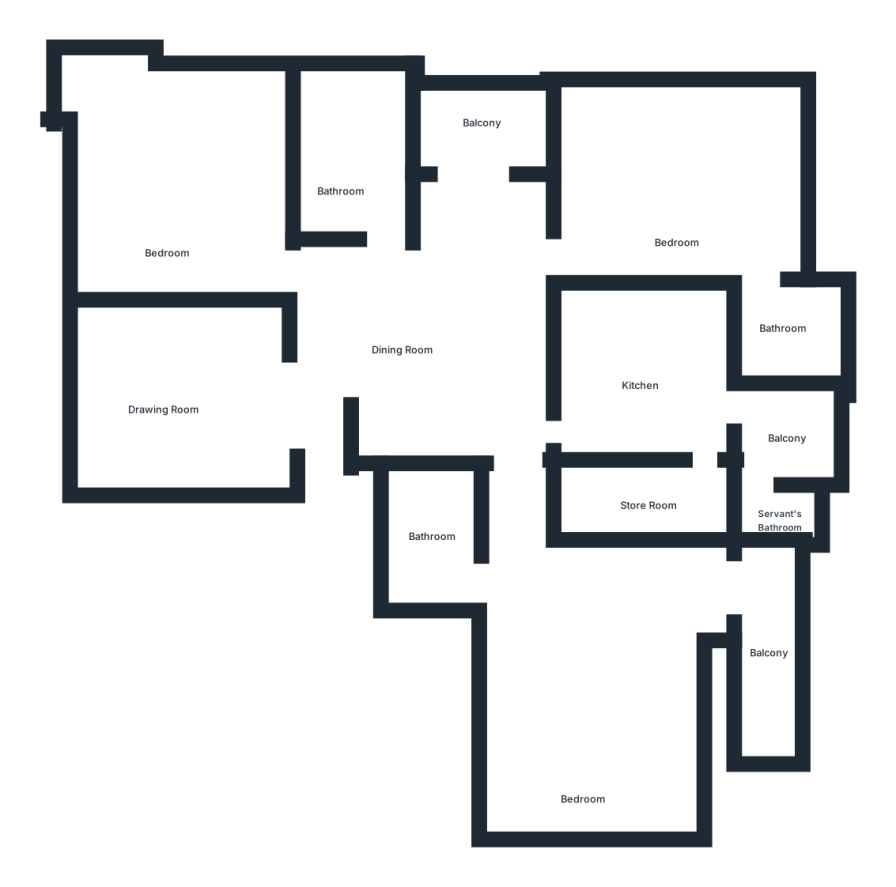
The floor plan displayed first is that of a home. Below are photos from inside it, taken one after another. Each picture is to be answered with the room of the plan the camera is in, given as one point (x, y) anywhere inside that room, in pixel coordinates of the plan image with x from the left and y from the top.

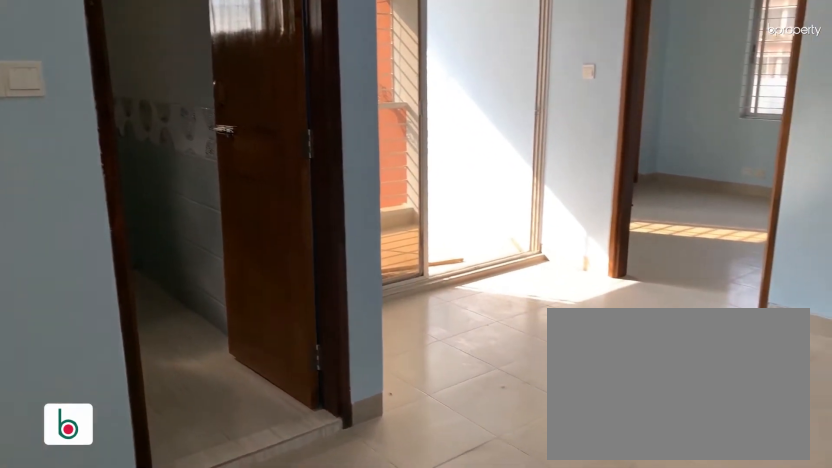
(419, 343)
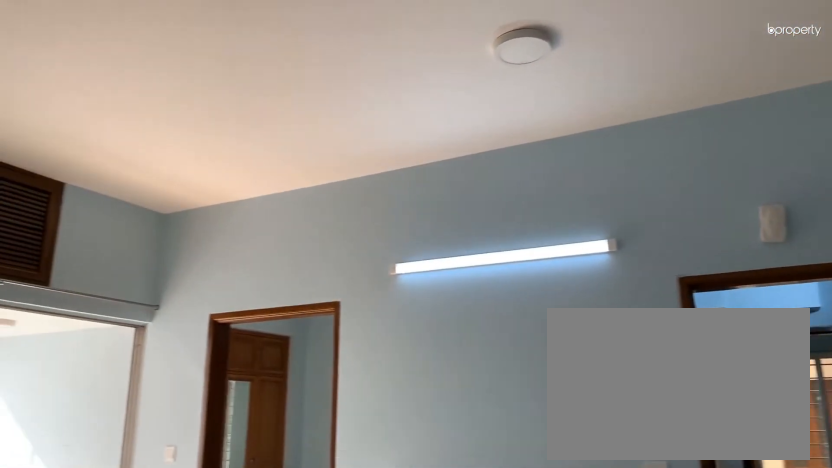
(418, 344)
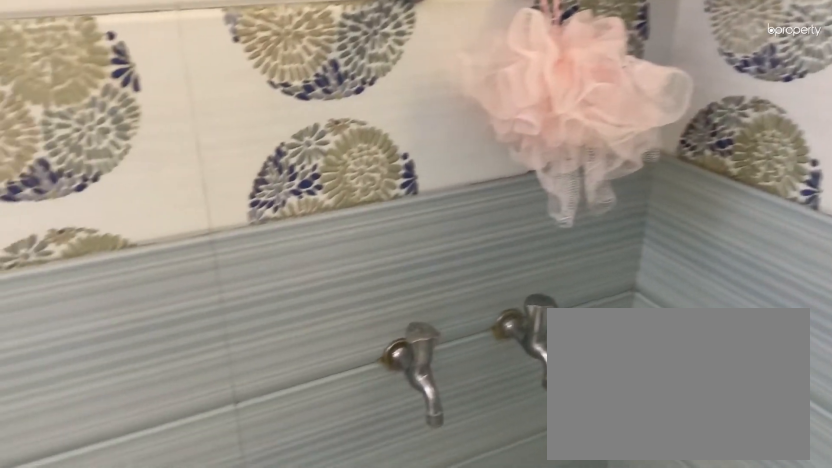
(343, 173)
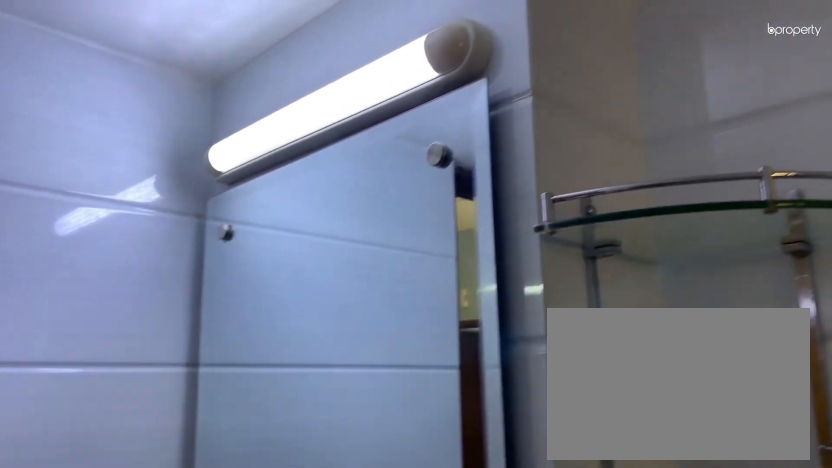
(343, 173)
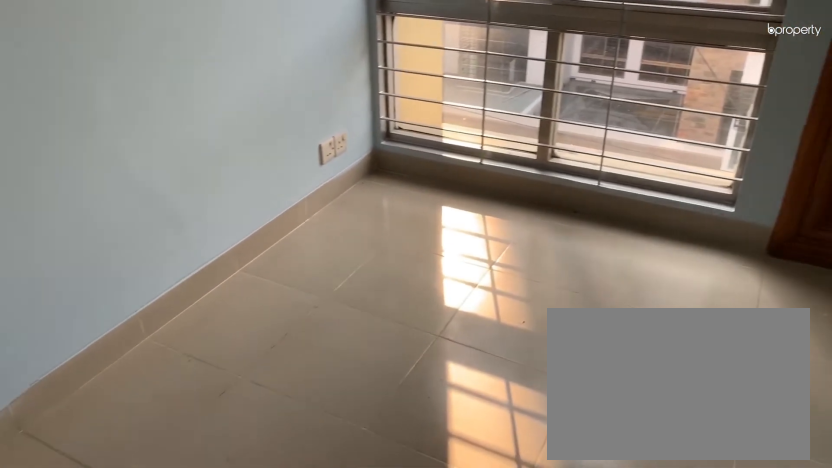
(682, 192)
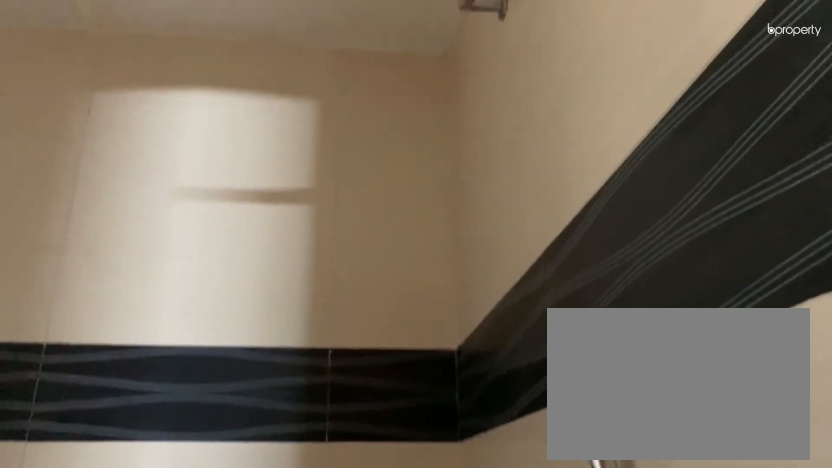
(425, 544)
